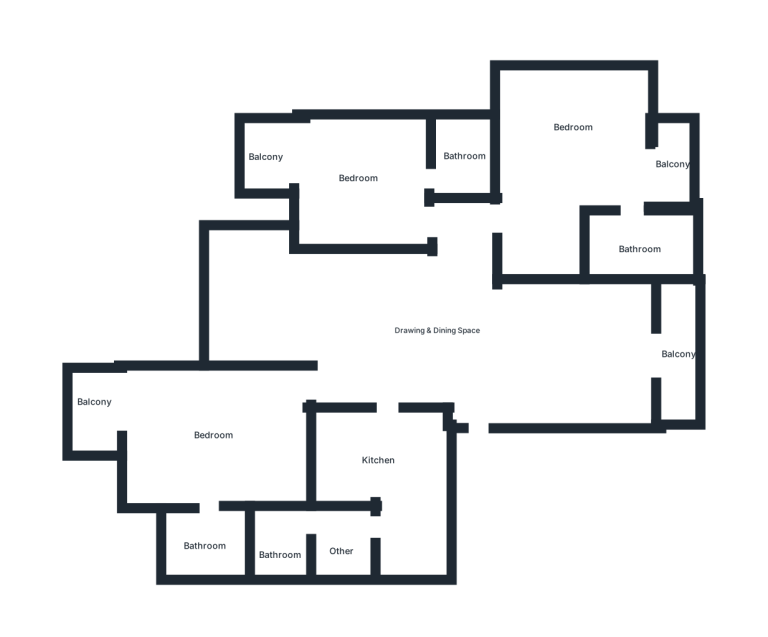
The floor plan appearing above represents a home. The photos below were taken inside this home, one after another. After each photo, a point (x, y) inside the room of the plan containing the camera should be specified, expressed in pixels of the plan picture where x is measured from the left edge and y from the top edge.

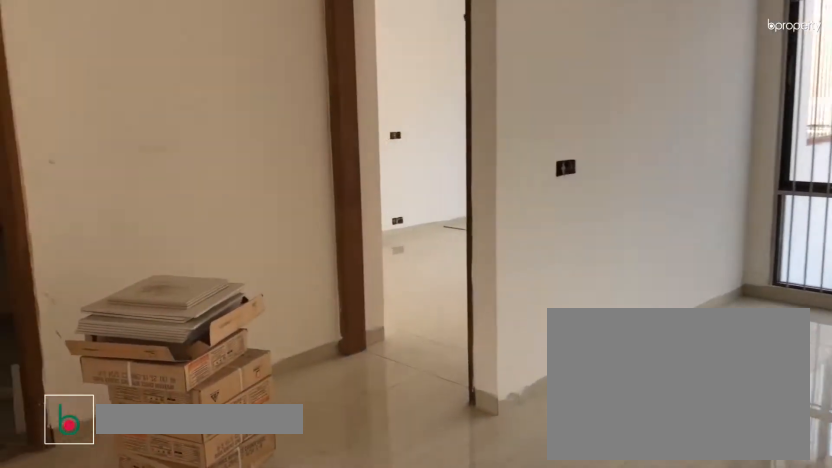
(362, 322)
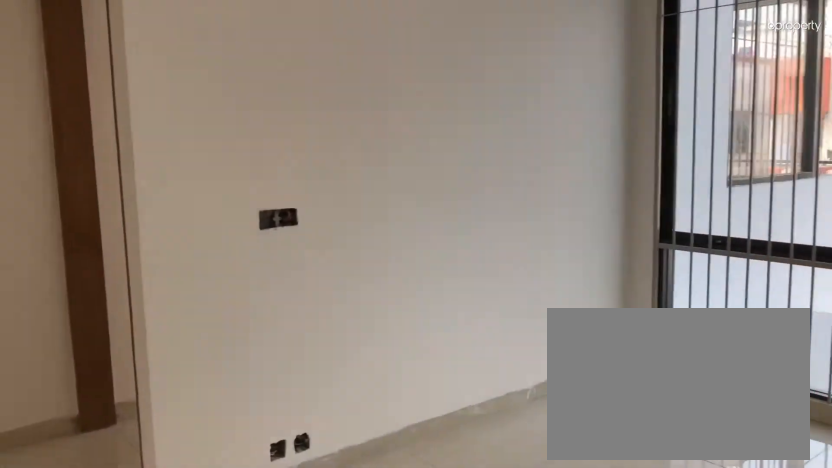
(253, 289)
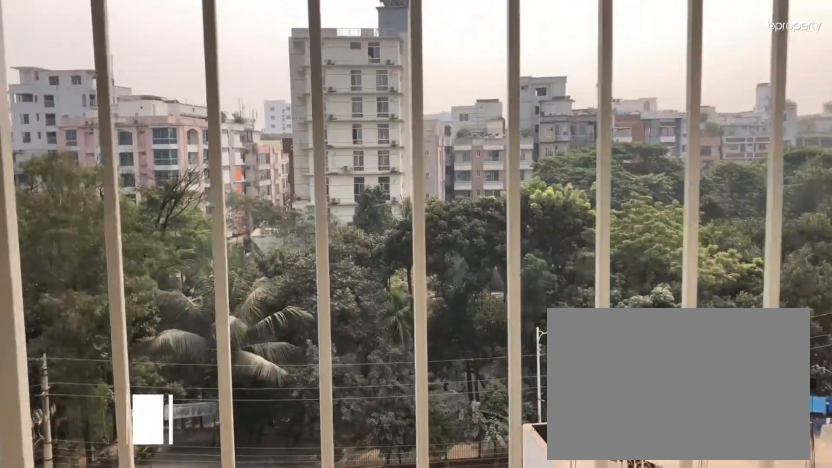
(677, 369)
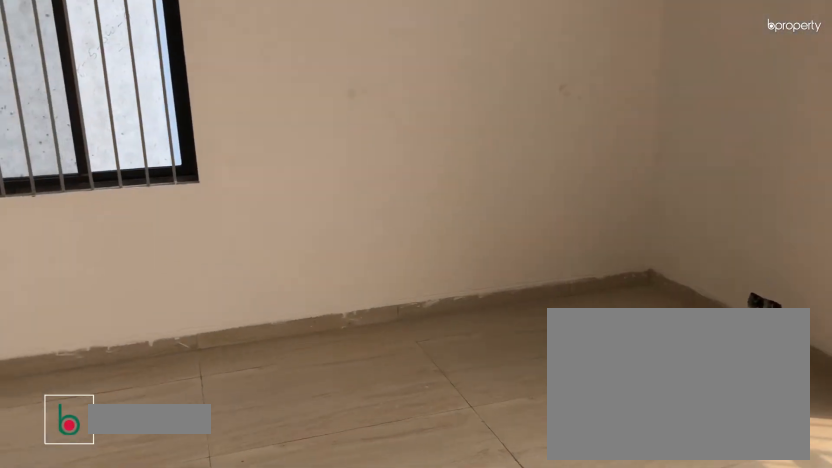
(564, 147)
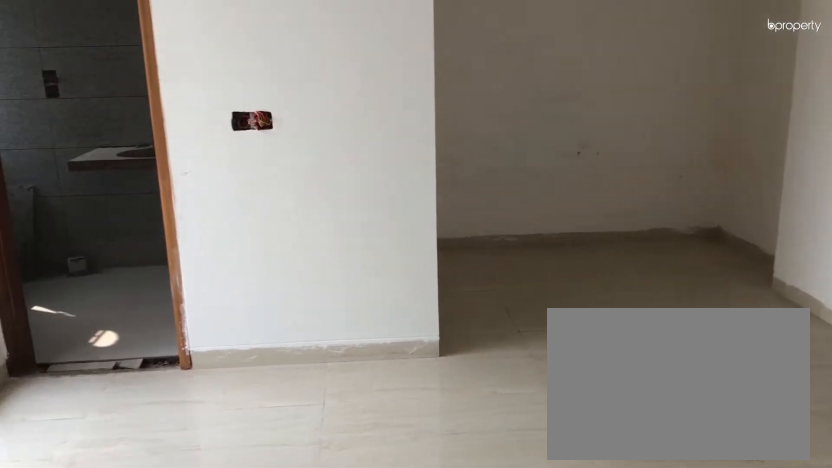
(564, 147)
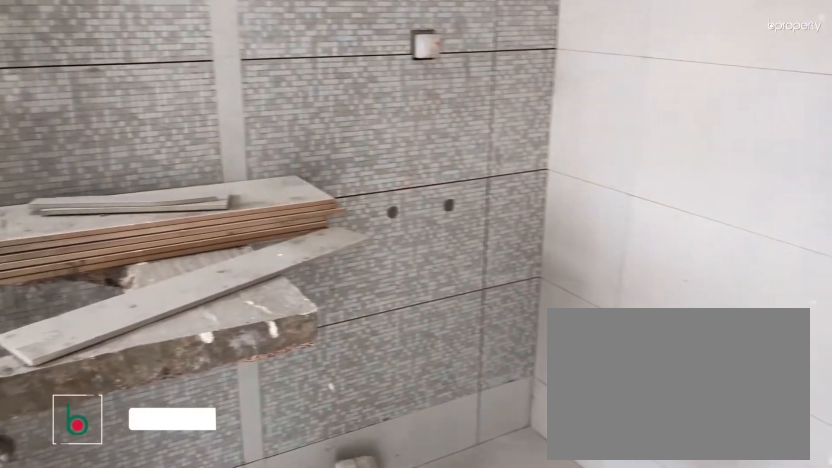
(650, 248)
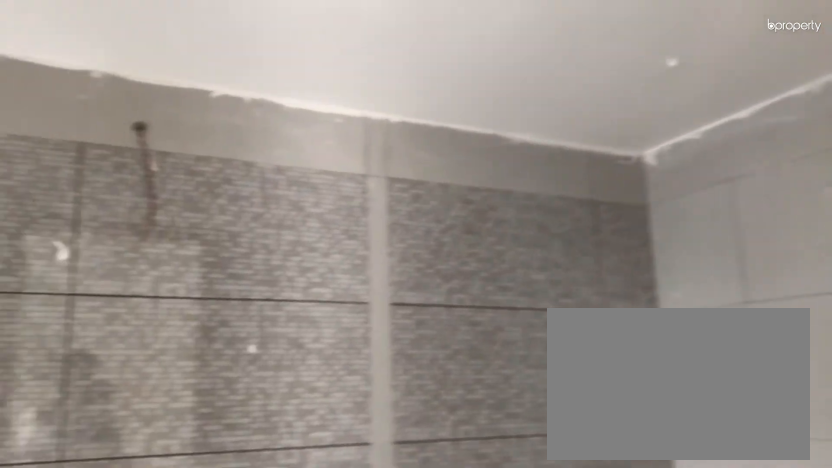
(650, 248)
